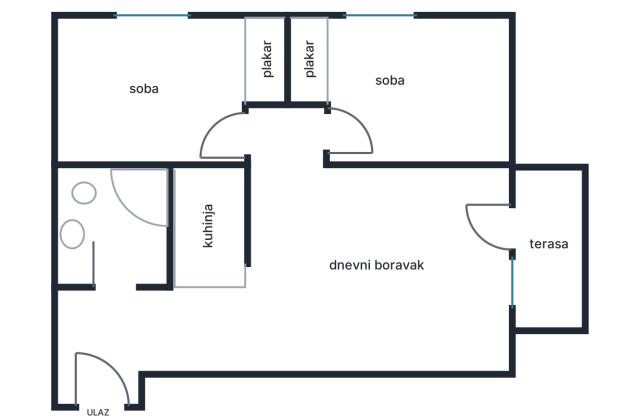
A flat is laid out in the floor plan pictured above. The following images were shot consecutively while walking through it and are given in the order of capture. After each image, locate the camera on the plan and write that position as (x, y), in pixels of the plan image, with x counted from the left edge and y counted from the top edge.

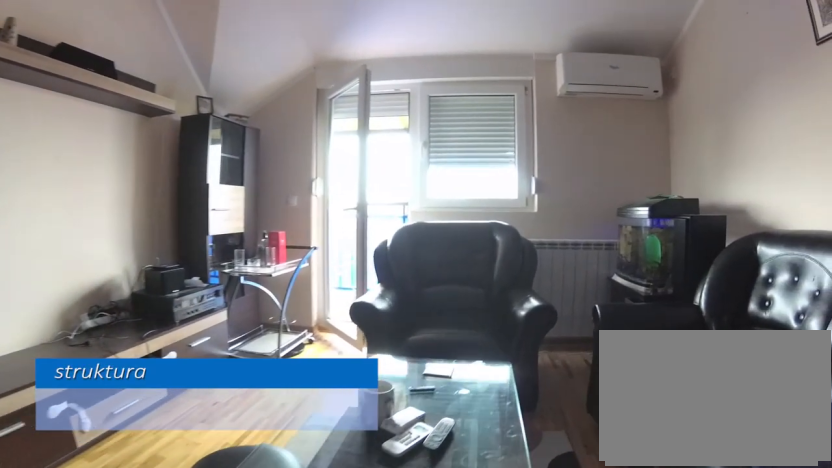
(328, 280)
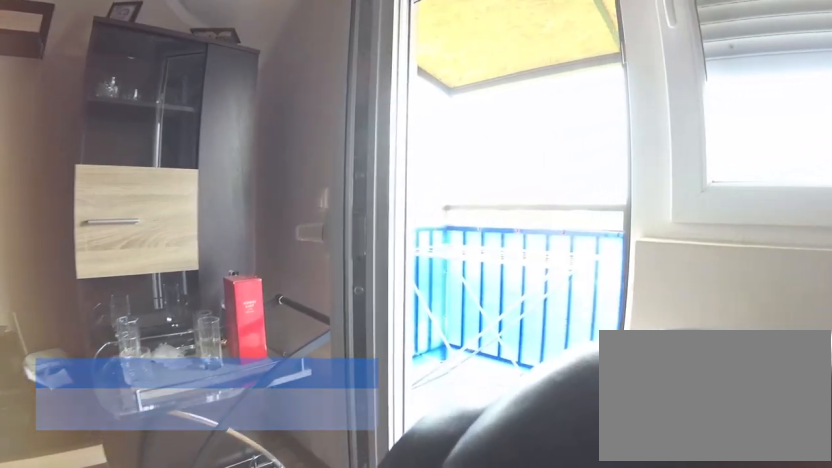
(417, 274)
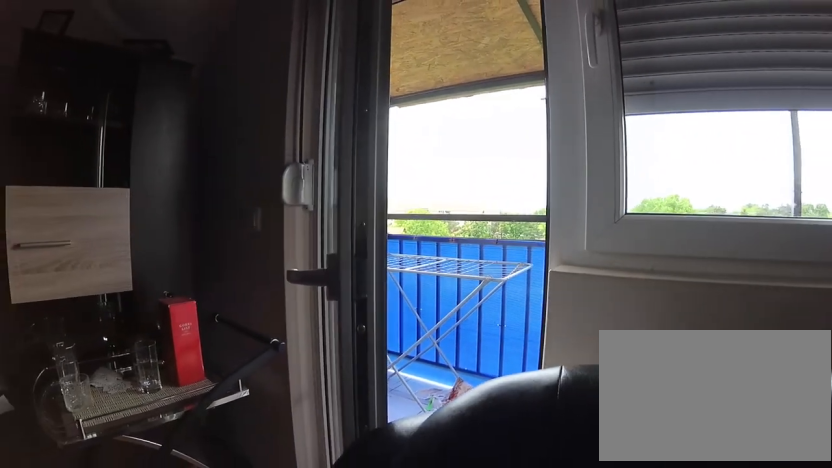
(432, 263)
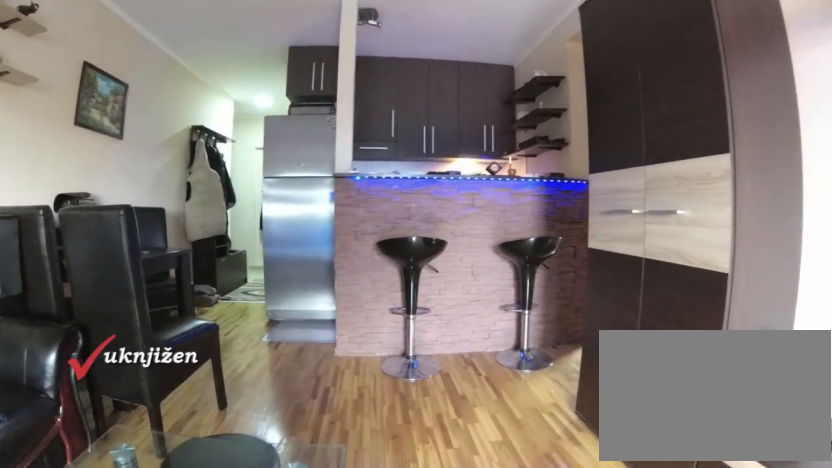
(420, 255)
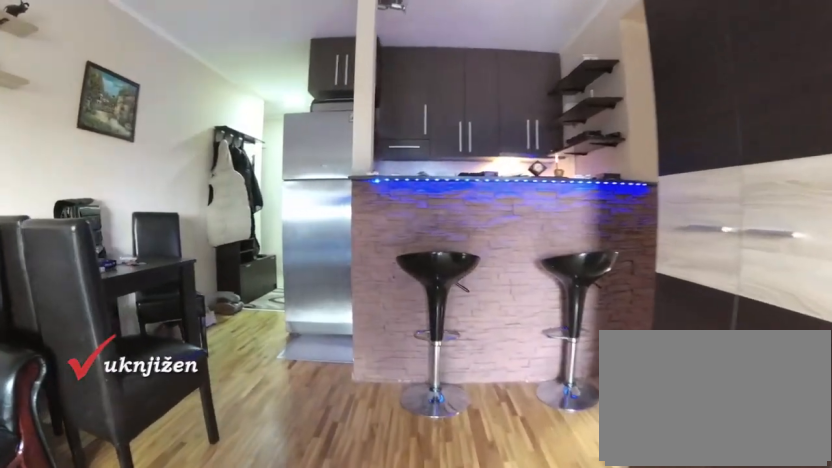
(397, 249)
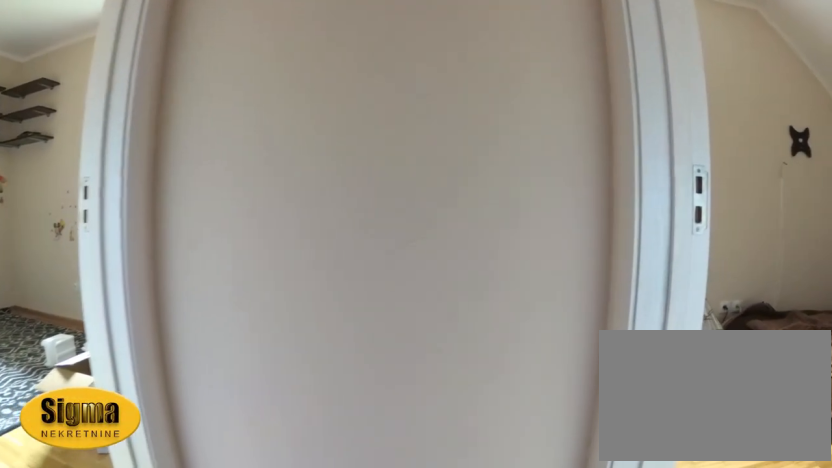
(281, 167)
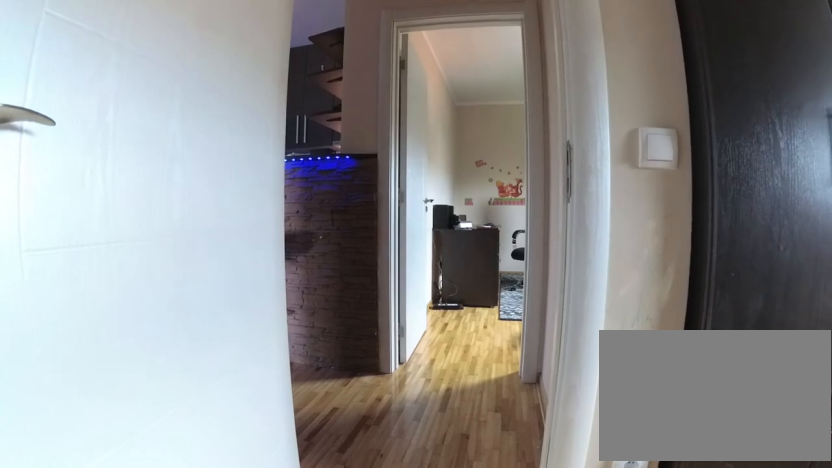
(420, 132)
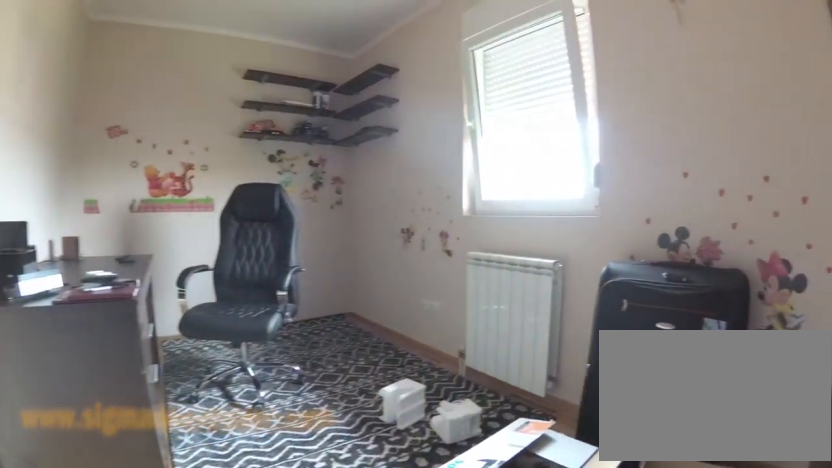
(259, 129)
